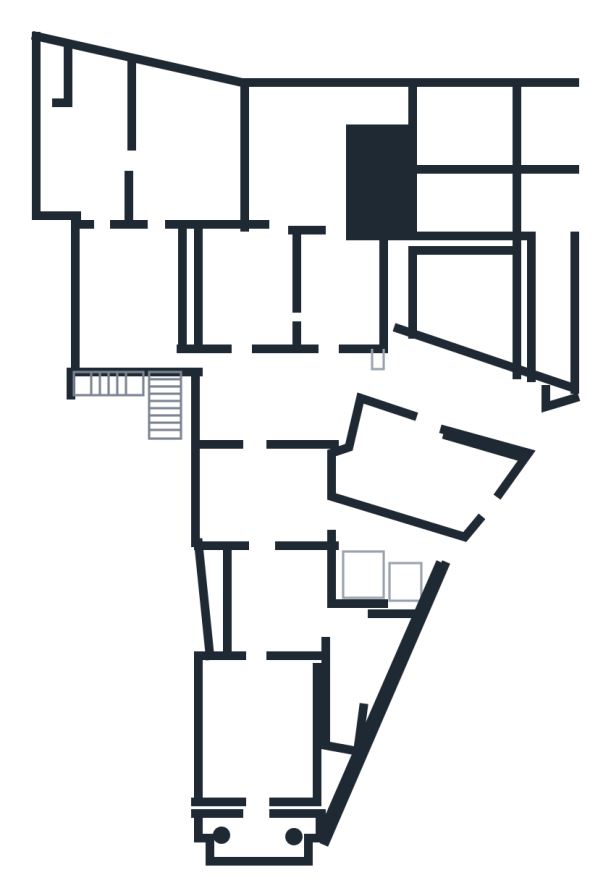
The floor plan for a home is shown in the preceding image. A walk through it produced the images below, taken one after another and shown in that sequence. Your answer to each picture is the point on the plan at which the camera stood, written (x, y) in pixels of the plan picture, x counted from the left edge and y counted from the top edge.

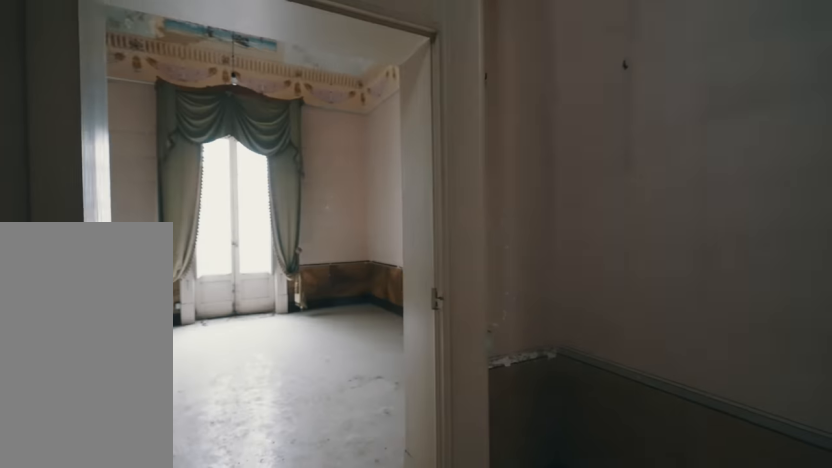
(260, 669)
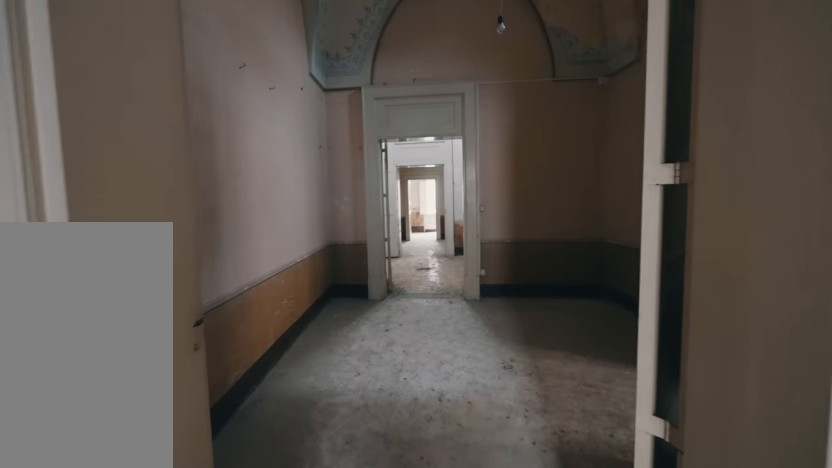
(263, 675)
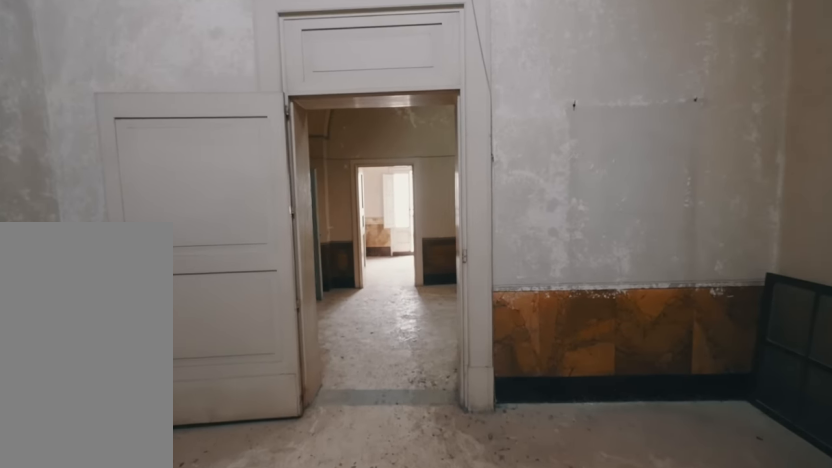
(262, 504)
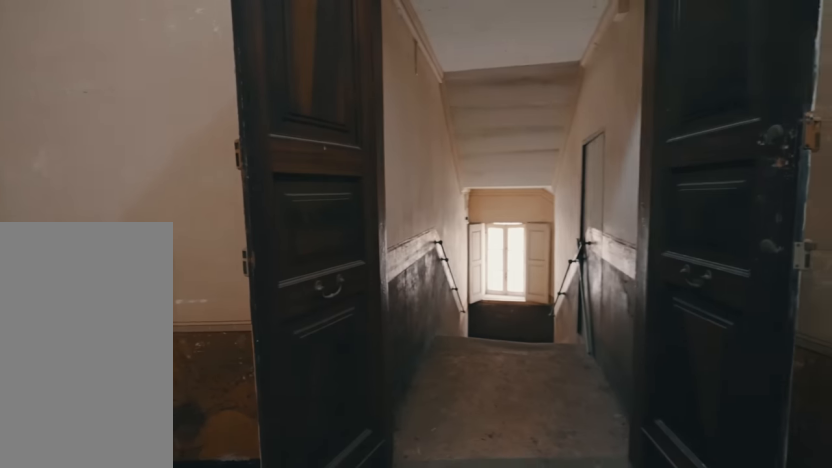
(262, 504)
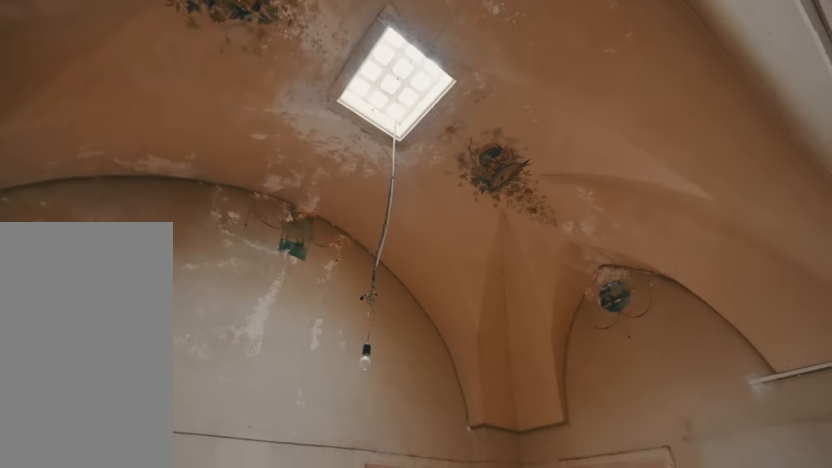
(278, 405)
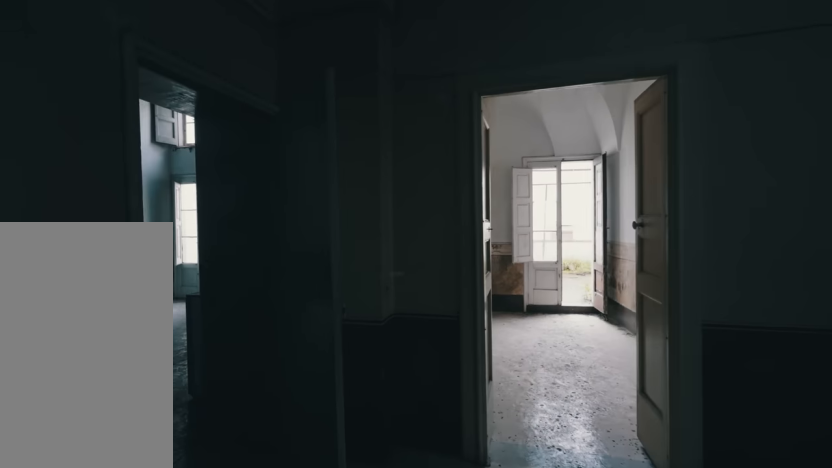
(278, 405)
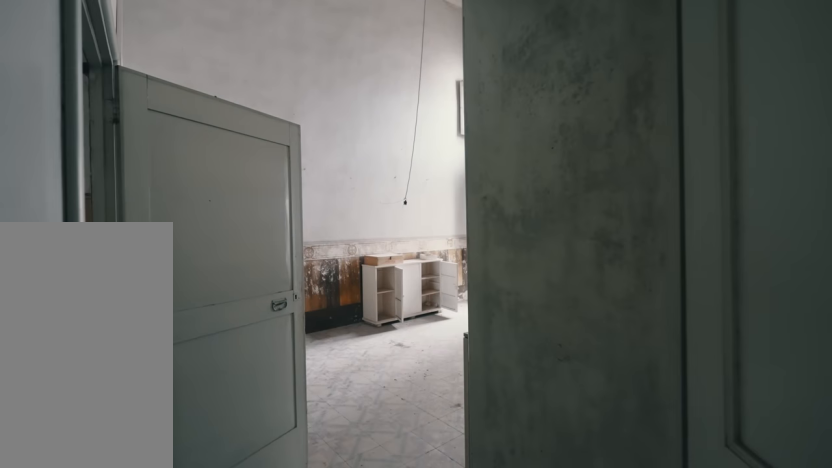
(213, 361)
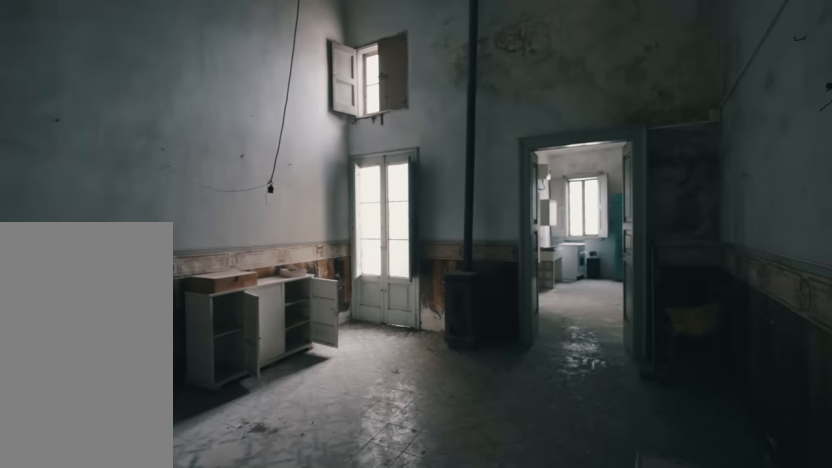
(132, 305)
